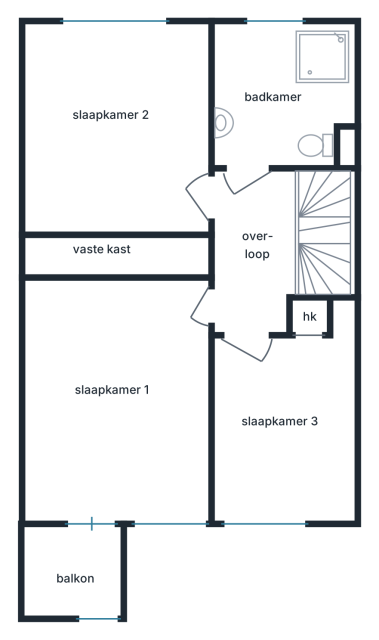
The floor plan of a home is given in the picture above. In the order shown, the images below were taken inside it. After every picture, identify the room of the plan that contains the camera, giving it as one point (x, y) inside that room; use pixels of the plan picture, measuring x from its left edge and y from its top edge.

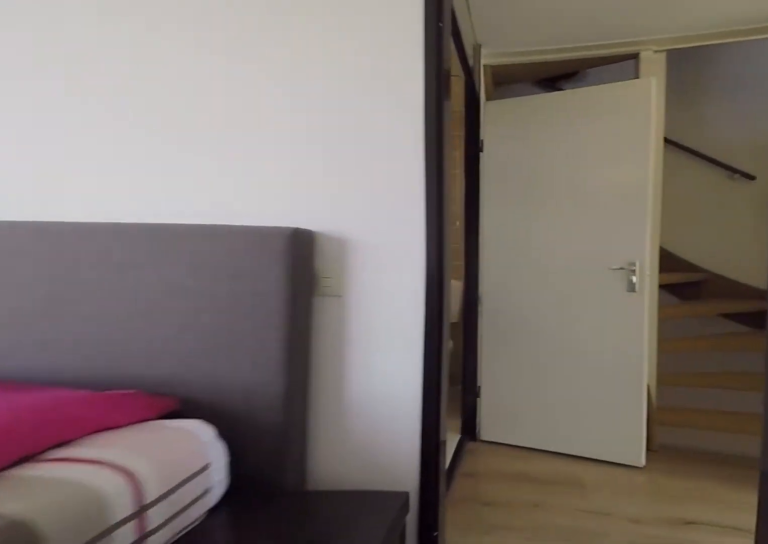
(119, 131)
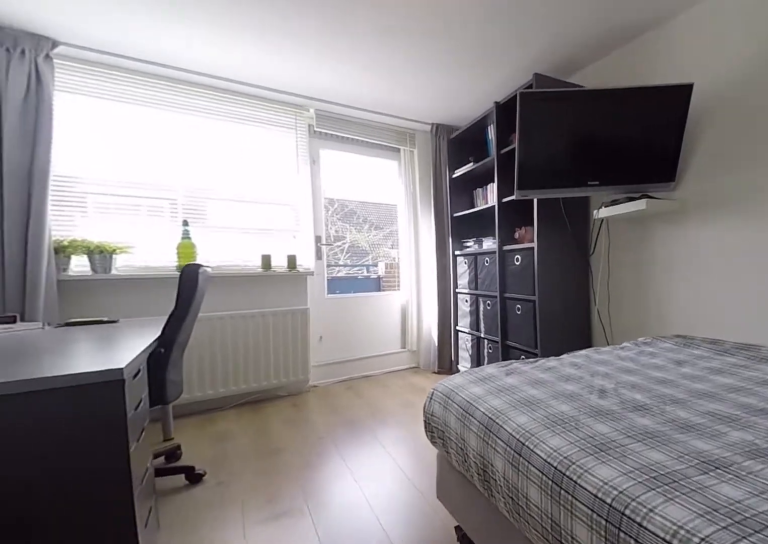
(121, 505)
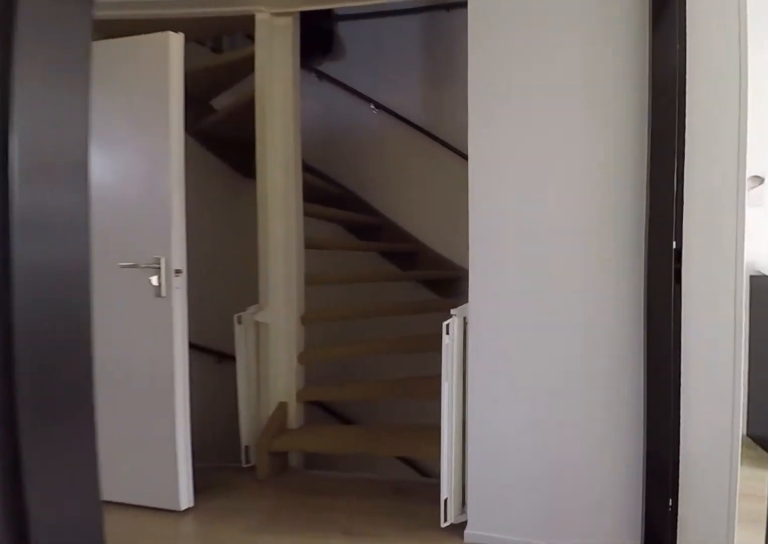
(121, 505)
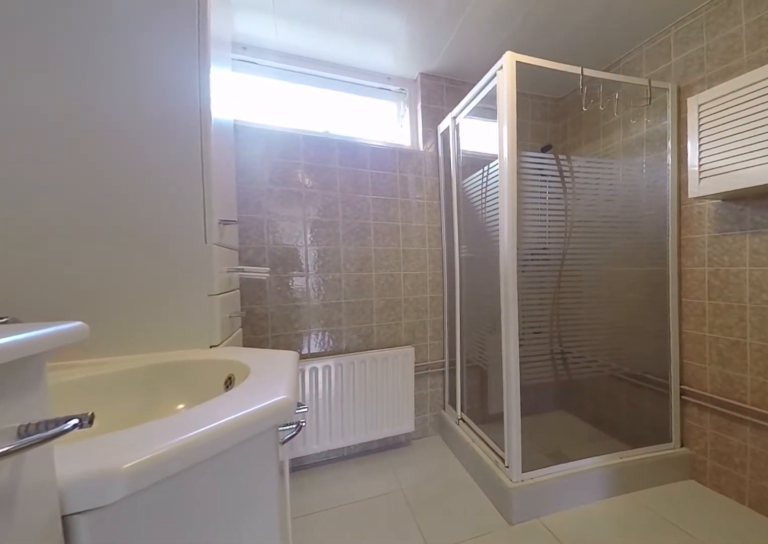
(280, 95)
